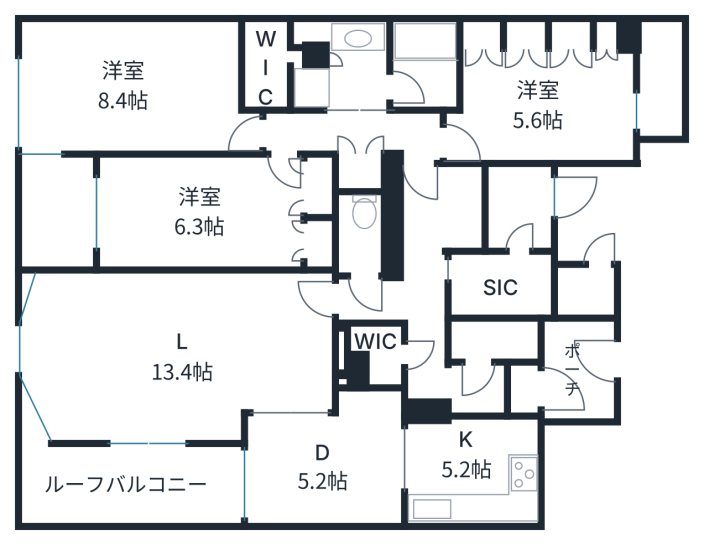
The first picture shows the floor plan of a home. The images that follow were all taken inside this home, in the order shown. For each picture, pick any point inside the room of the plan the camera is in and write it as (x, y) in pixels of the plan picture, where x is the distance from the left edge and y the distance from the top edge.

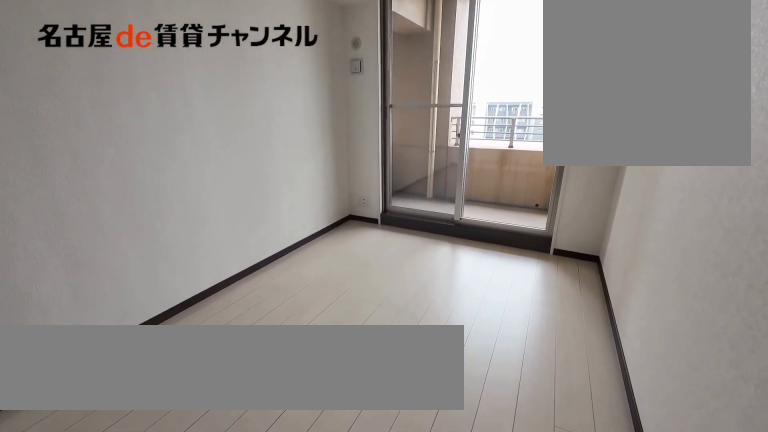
(214, 211)
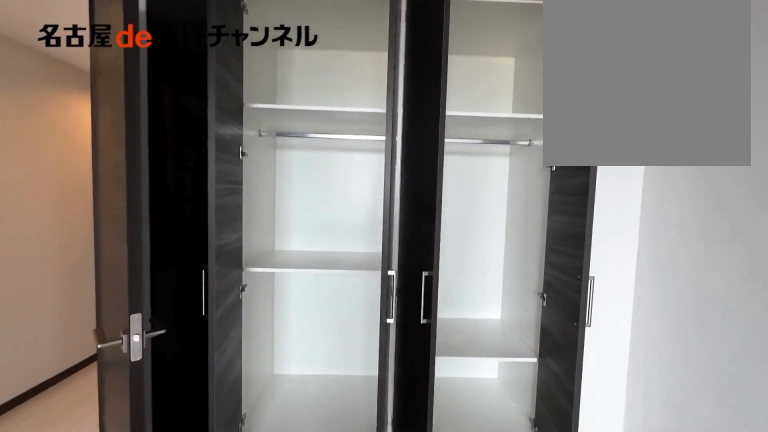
(214, 211)
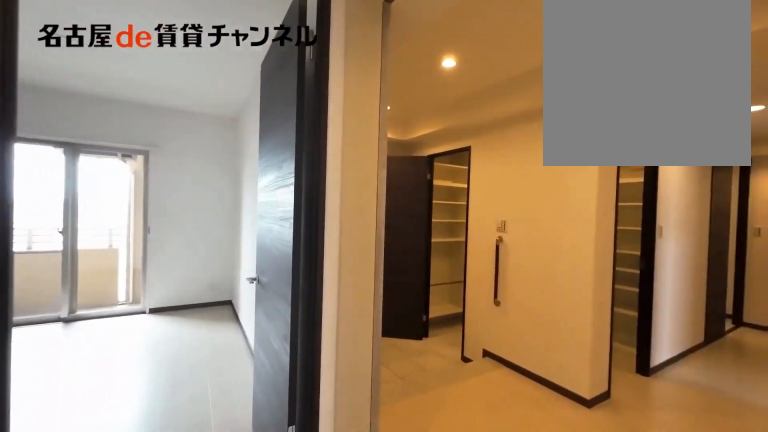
(356, 133)
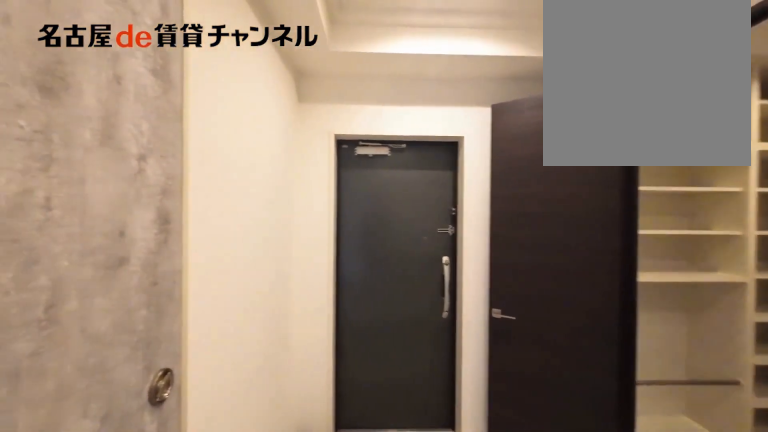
(476, 207)
